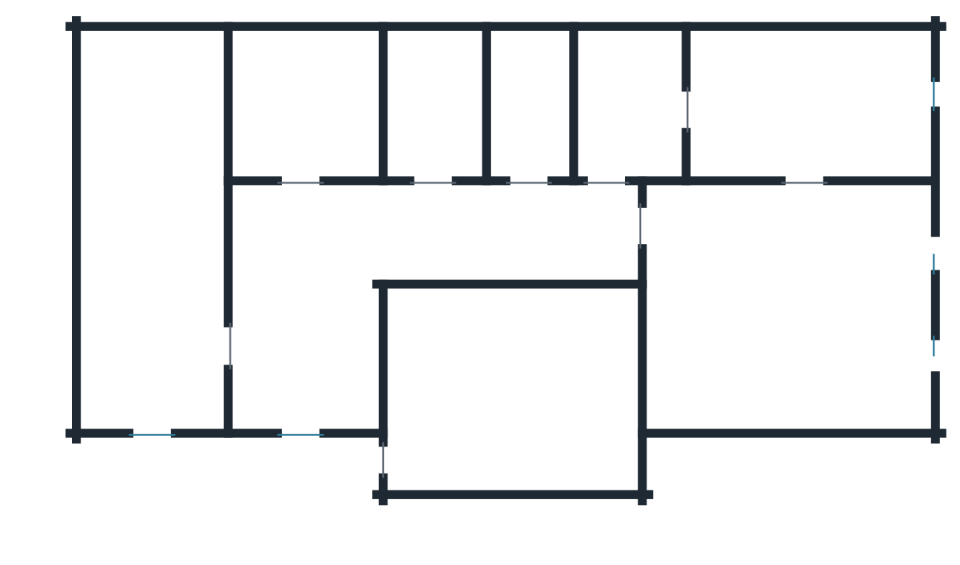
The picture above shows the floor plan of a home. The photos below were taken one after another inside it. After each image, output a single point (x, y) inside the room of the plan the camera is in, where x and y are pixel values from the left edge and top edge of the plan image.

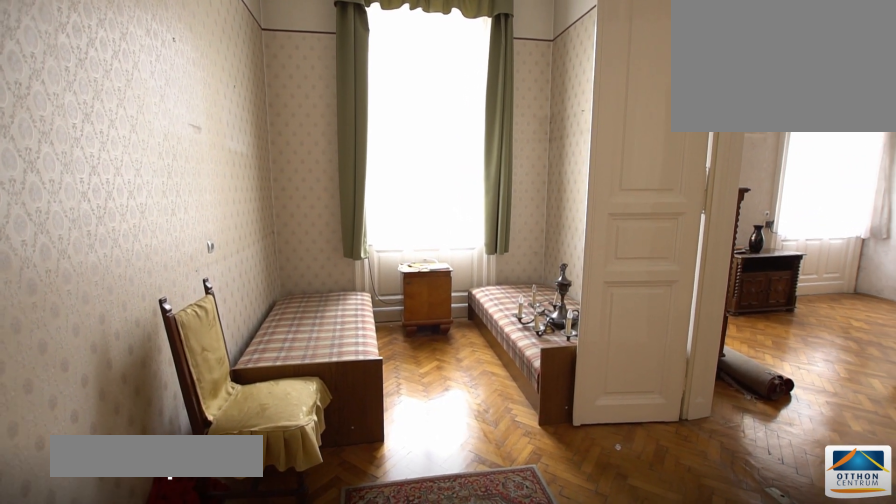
(806, 104)
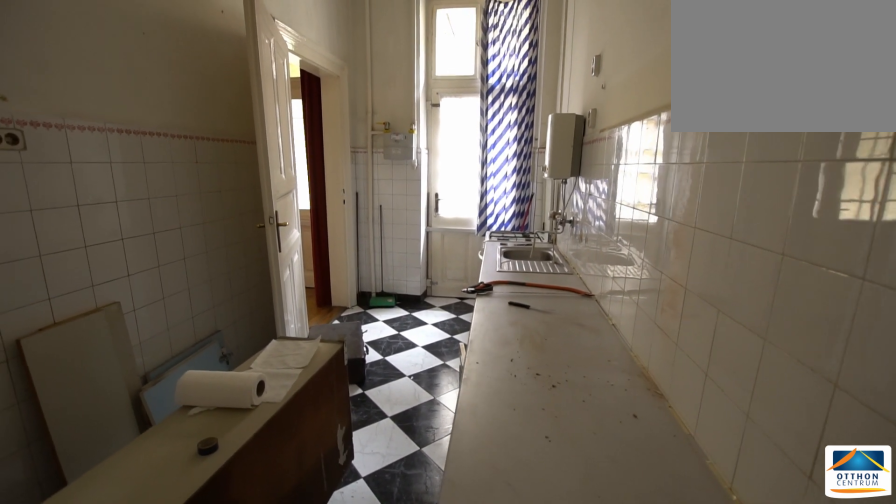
(155, 233)
